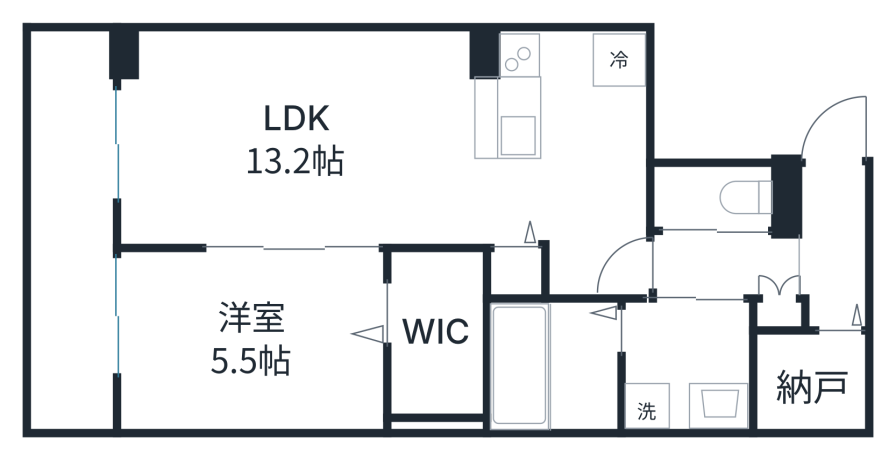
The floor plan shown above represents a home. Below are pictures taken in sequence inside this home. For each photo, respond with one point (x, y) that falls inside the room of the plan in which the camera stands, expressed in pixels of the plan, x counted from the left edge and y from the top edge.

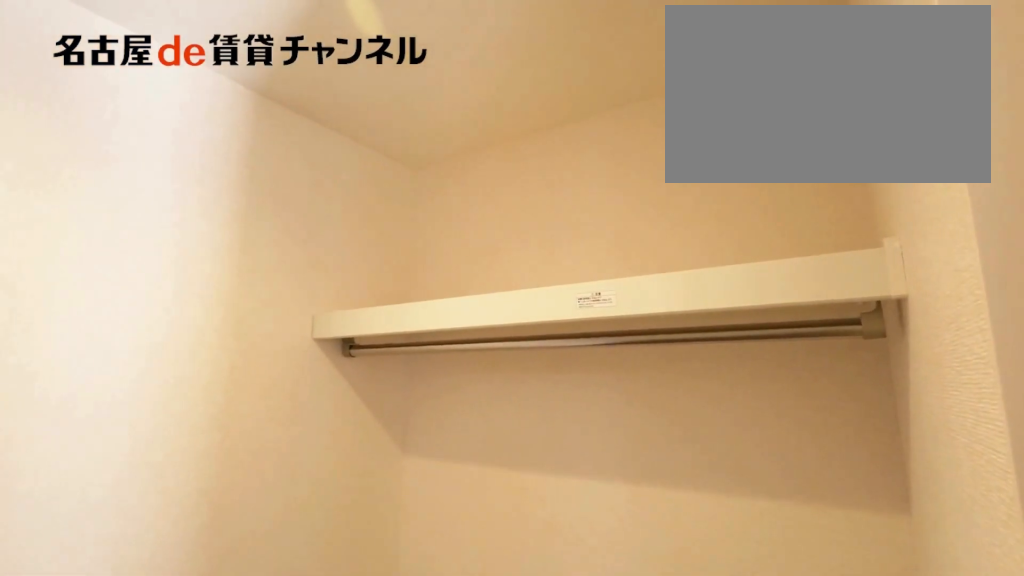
(432, 336)
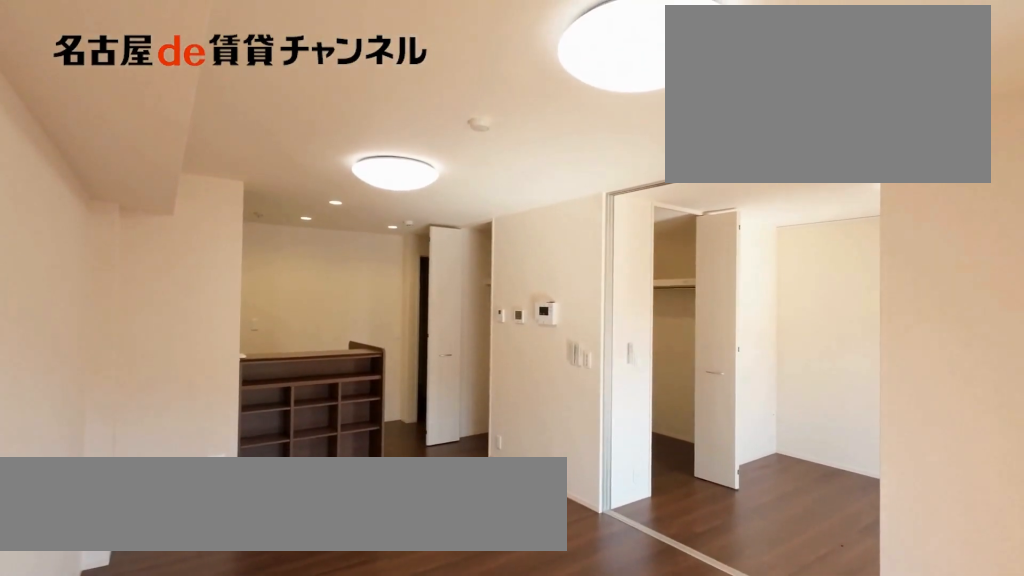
(340, 149)
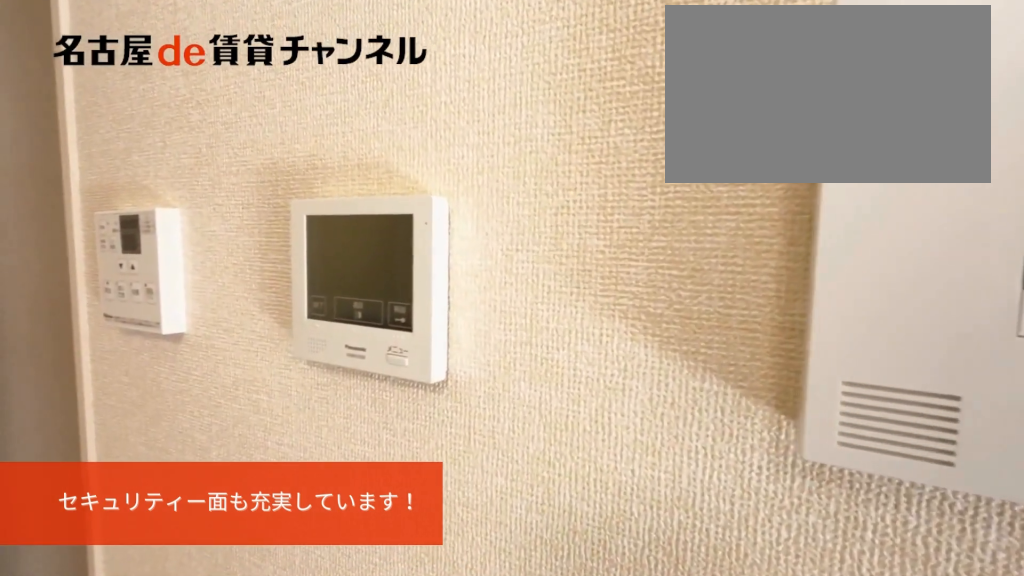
(340, 149)
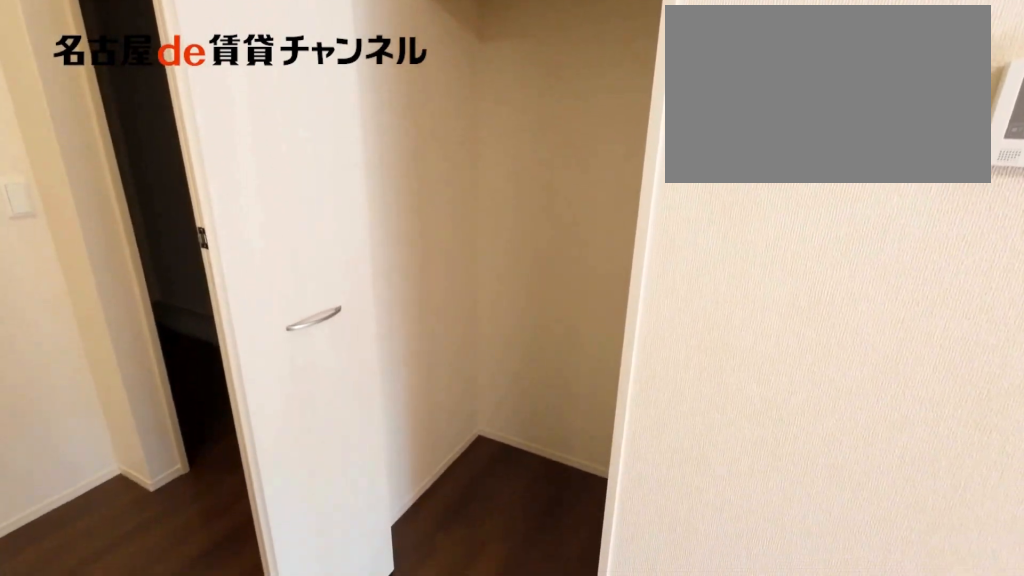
(515, 273)
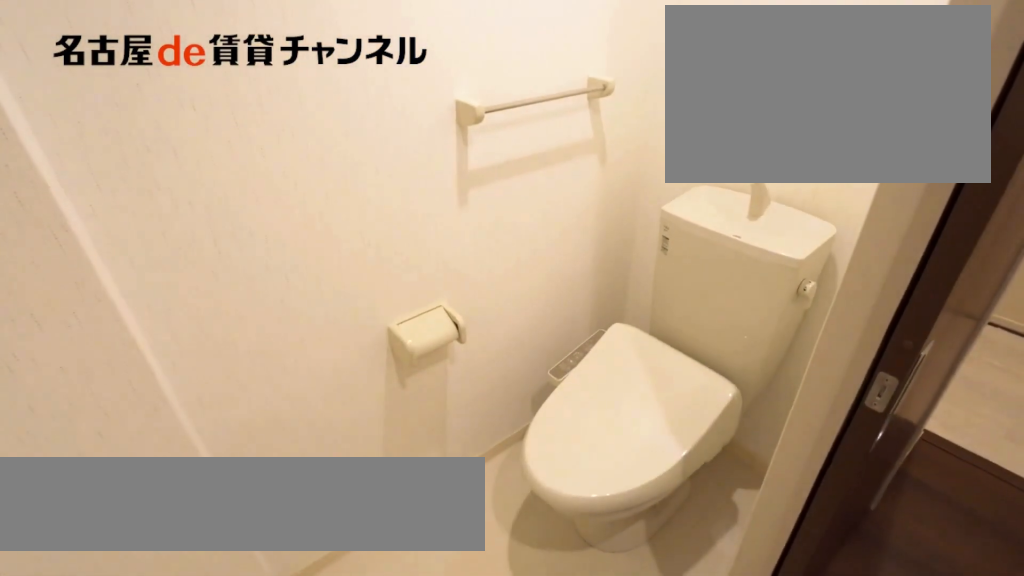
(721, 197)
